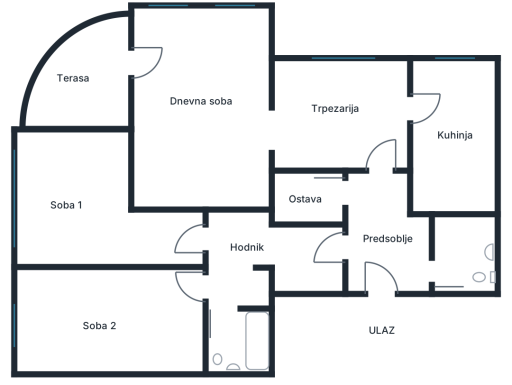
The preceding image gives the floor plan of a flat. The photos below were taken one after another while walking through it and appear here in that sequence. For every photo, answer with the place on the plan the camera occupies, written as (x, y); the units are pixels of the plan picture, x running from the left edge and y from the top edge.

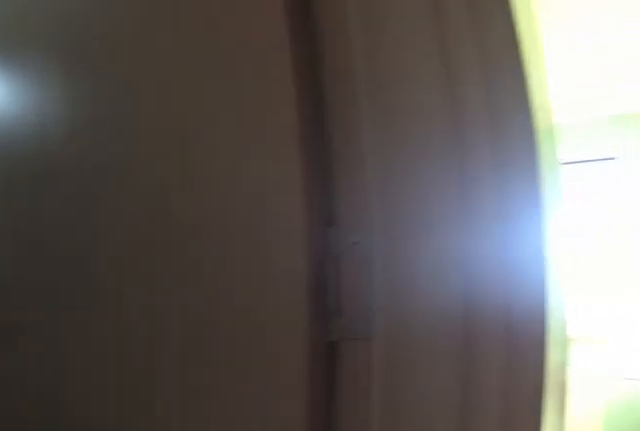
(236, 279)
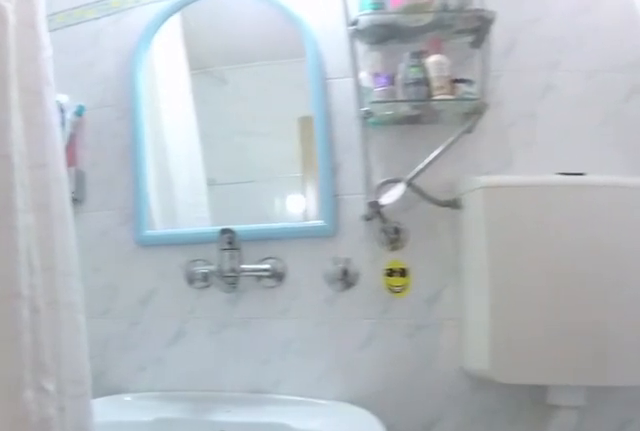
(225, 314)
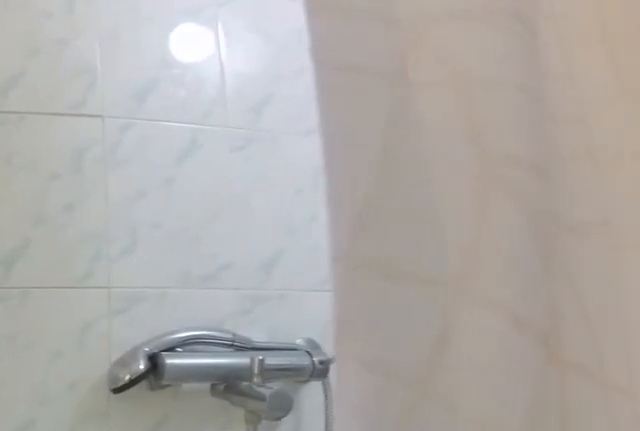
(226, 339)
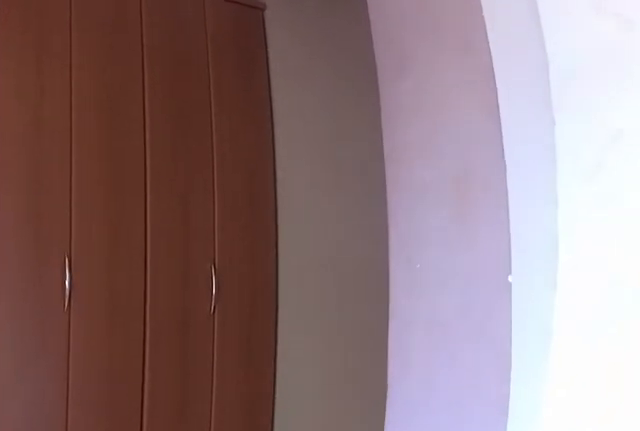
(235, 289)
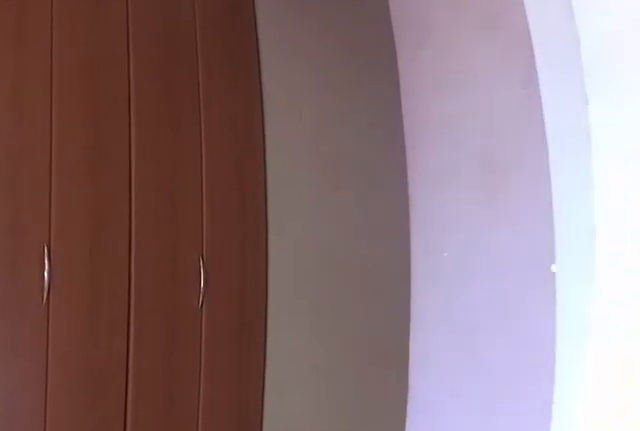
(235, 284)
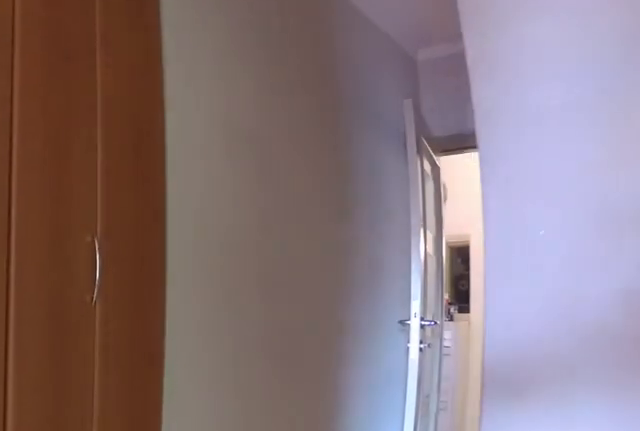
(235, 269)
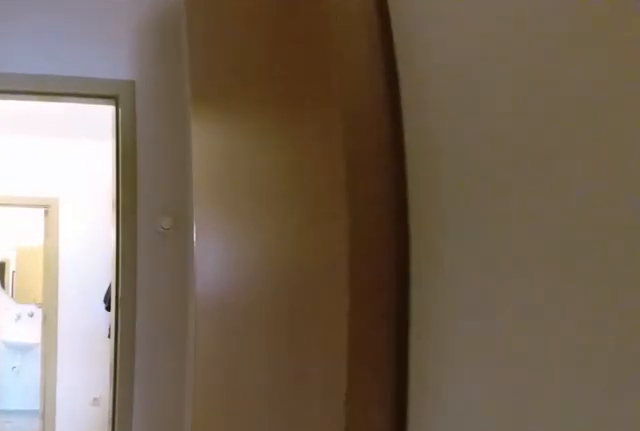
(261, 241)
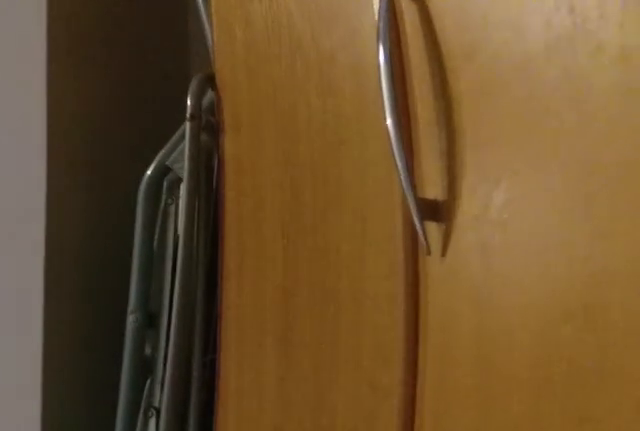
(300, 243)
